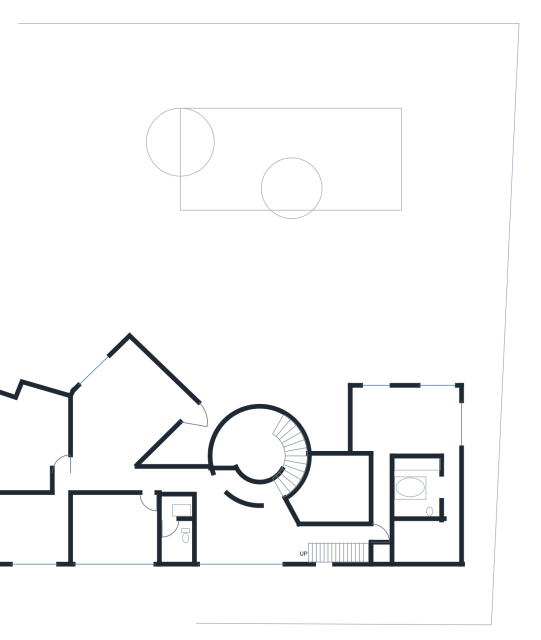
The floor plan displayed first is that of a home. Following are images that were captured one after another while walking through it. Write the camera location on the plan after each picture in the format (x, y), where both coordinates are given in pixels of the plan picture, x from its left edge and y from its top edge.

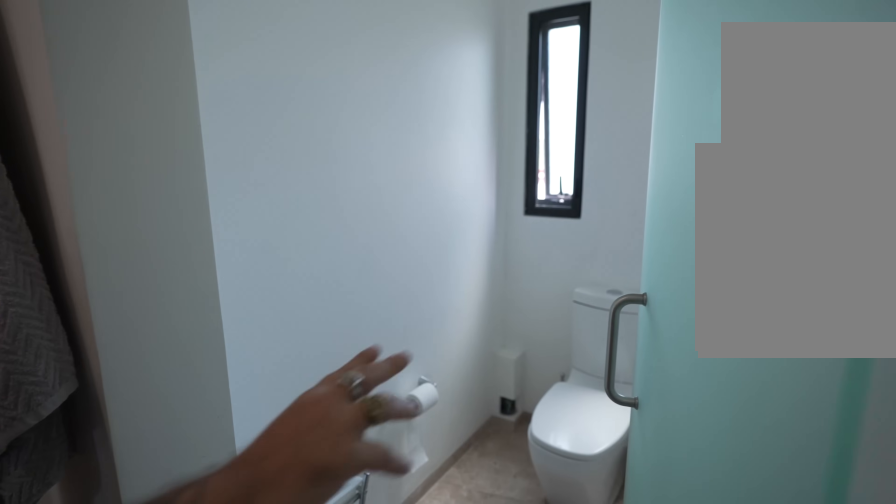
(430, 495)
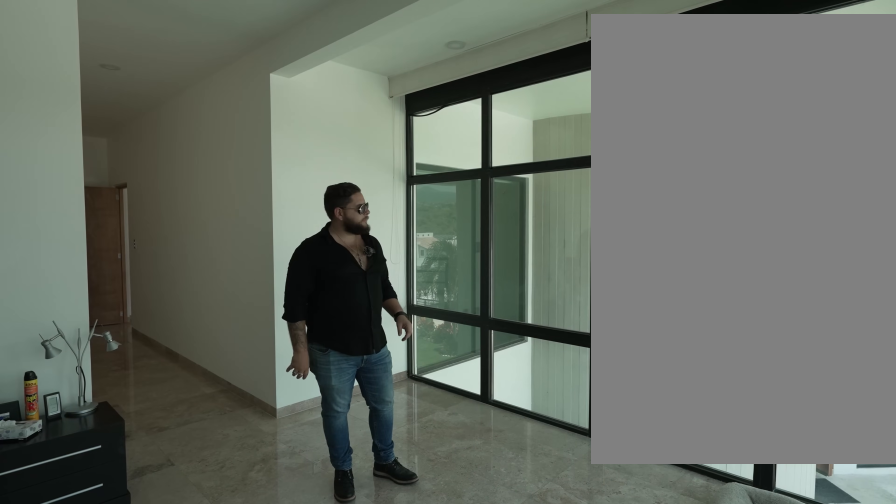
(396, 400)
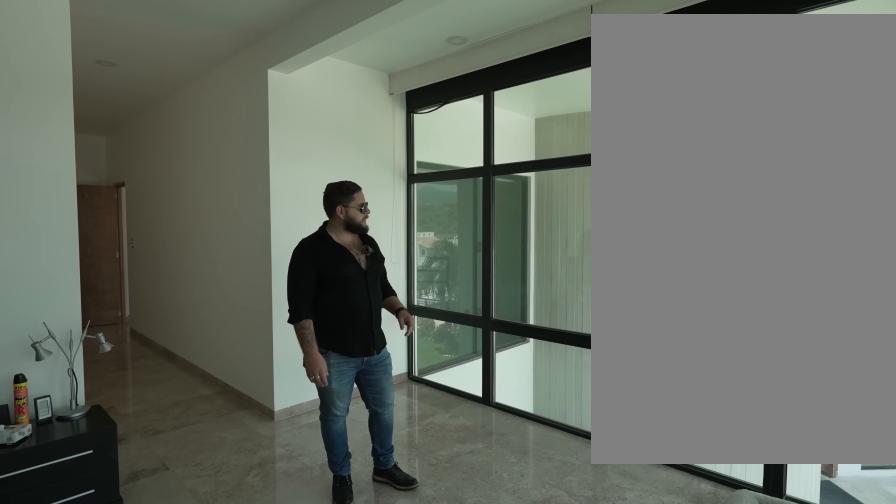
(396, 400)
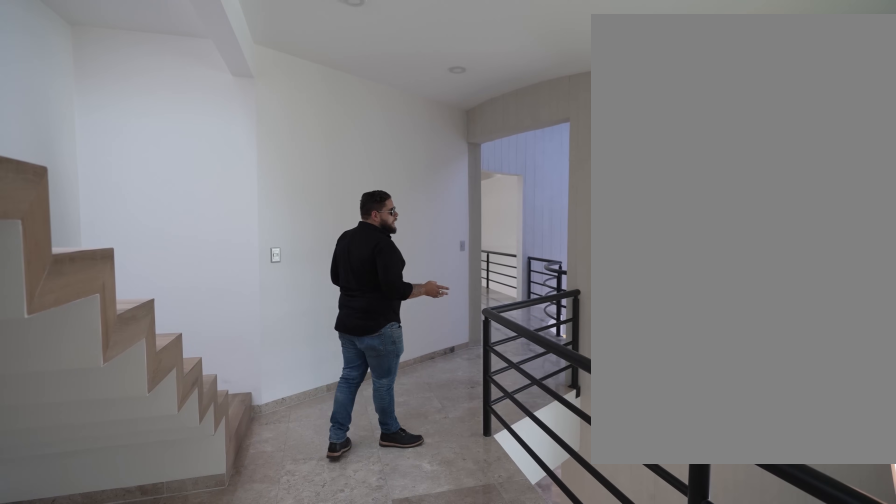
(350, 531)
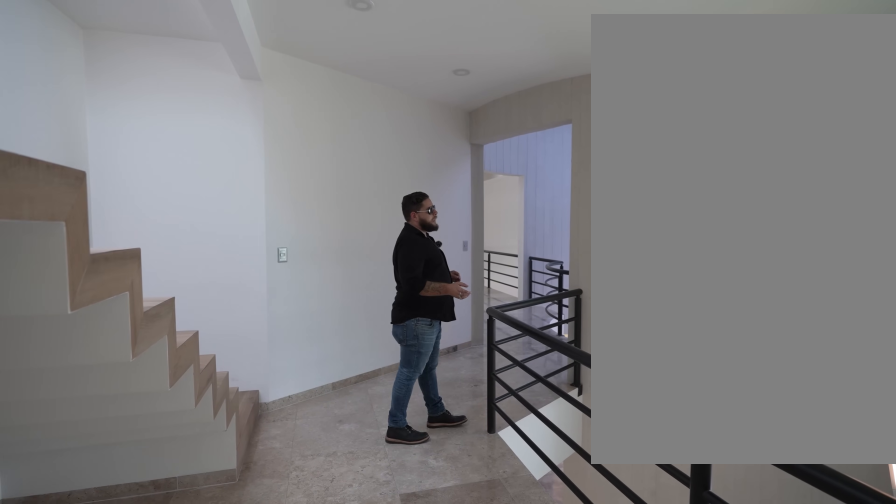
(350, 531)
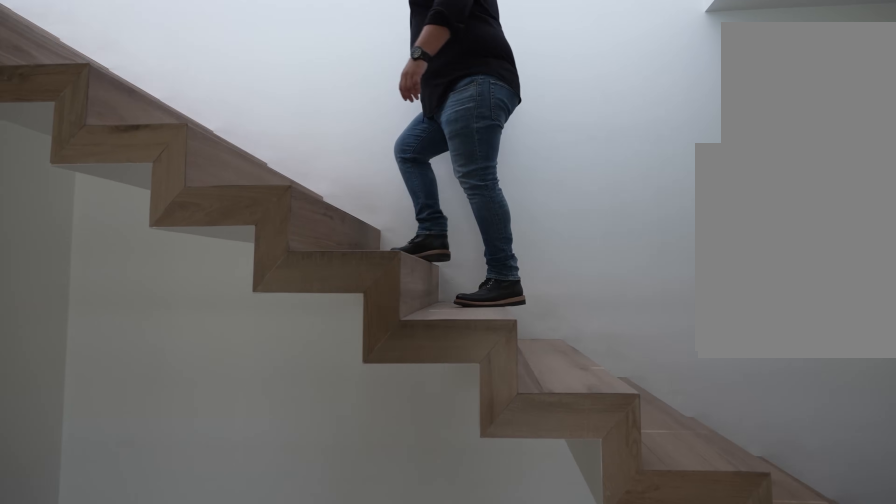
(332, 532)
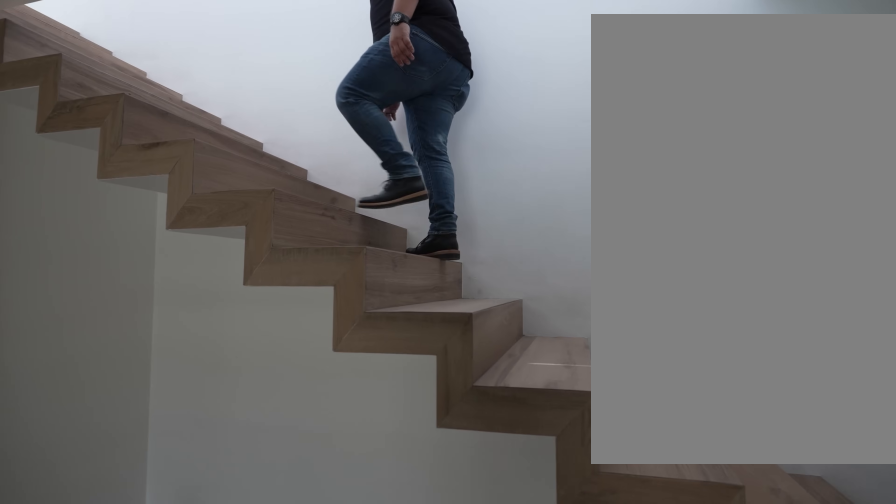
(328, 532)
